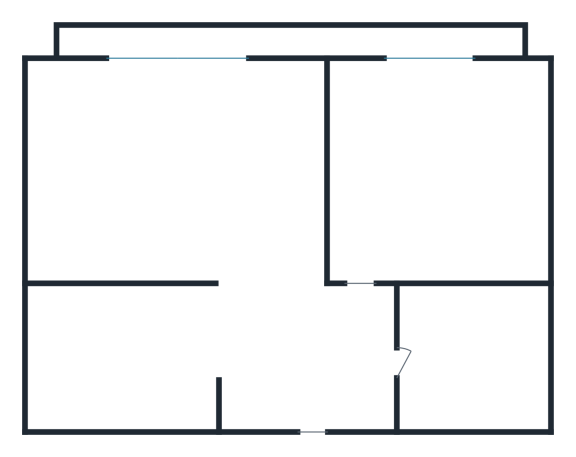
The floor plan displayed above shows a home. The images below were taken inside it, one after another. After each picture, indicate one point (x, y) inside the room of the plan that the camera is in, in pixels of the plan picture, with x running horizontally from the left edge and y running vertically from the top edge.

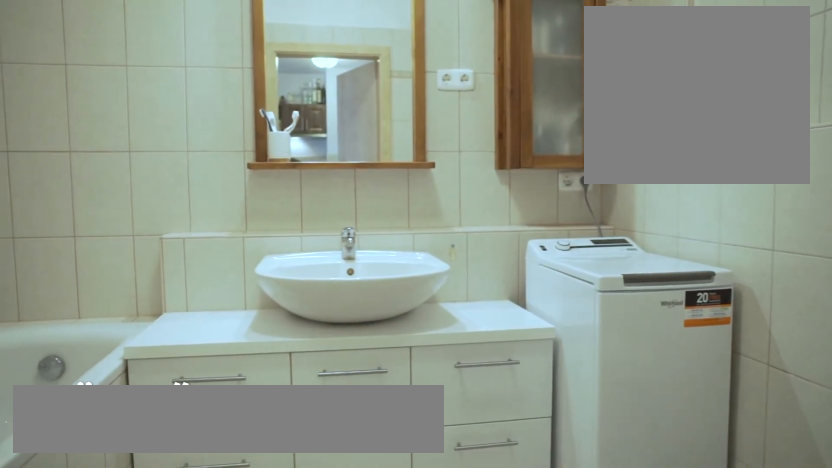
(401, 370)
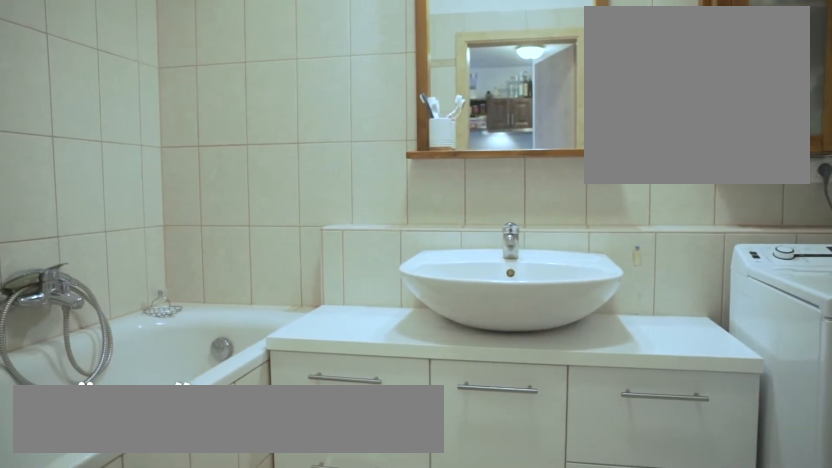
(401, 370)
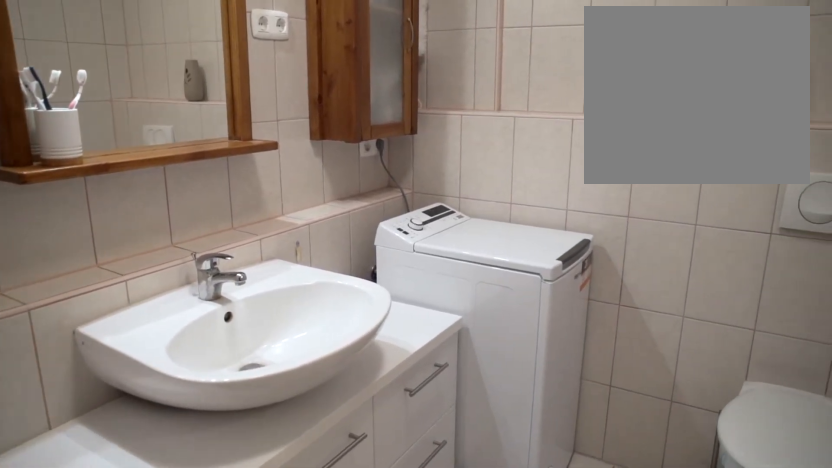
(435, 322)
